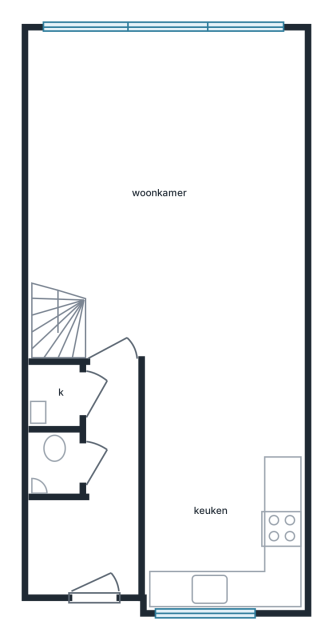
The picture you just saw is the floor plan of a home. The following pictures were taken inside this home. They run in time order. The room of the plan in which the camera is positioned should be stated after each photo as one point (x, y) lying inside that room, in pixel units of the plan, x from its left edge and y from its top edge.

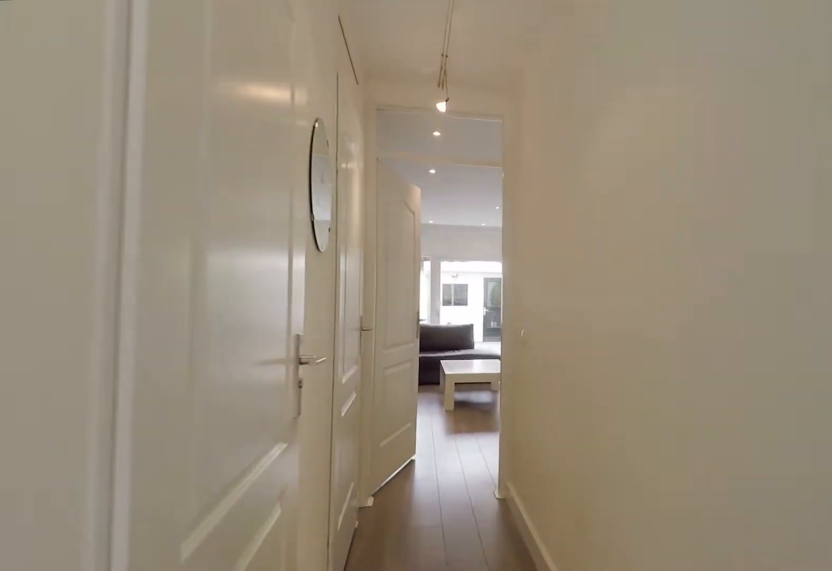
(96, 500)
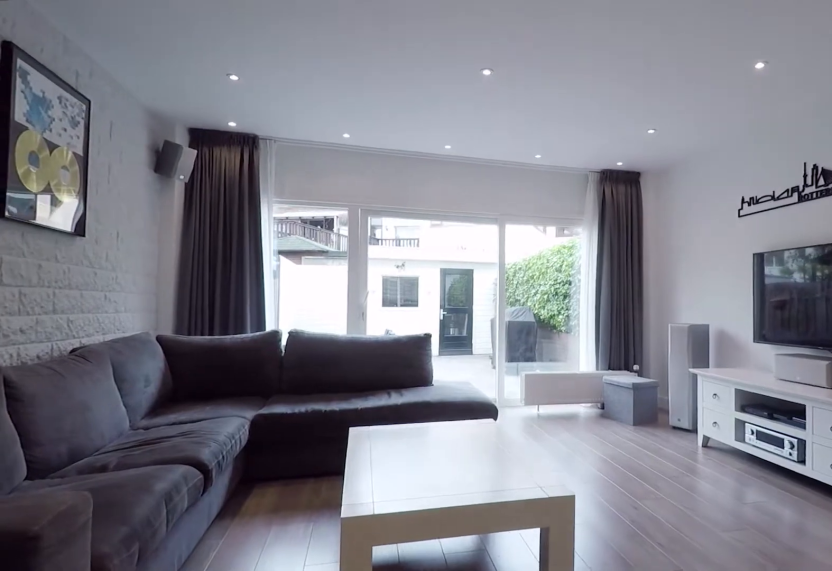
(171, 192)
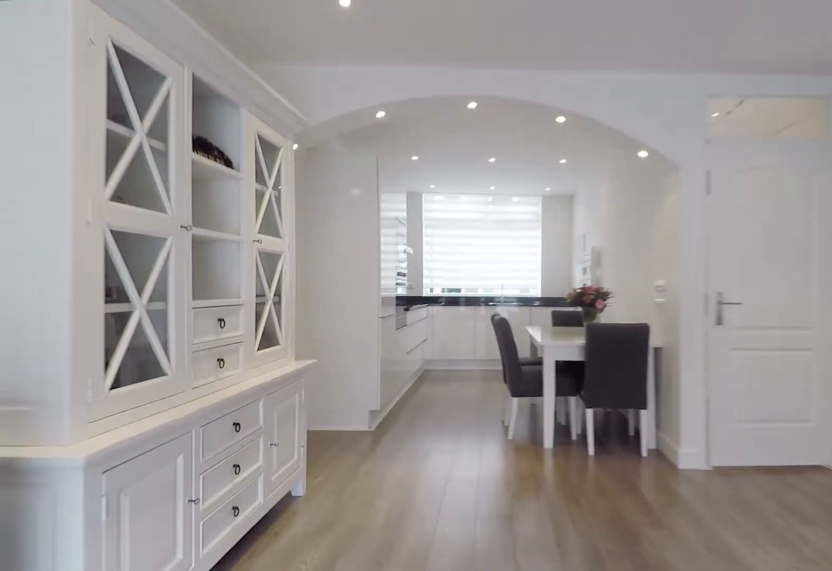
(171, 192)
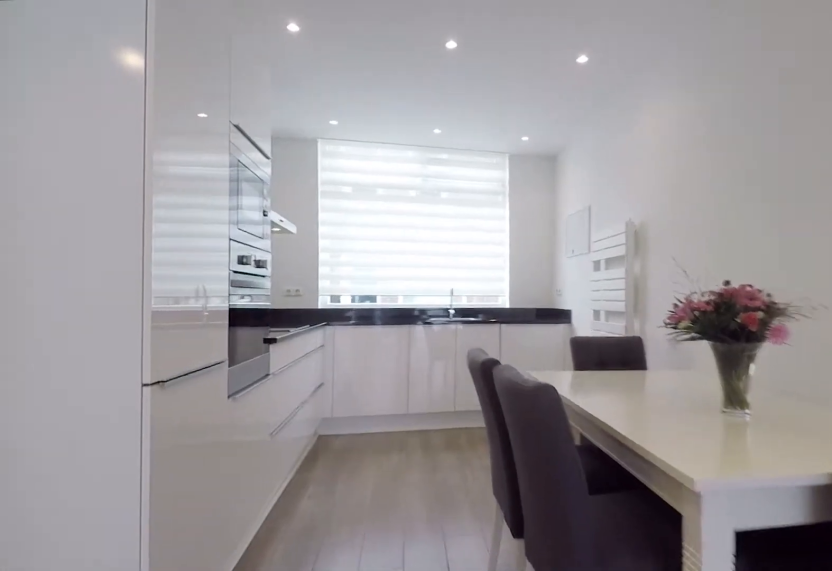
(223, 482)
